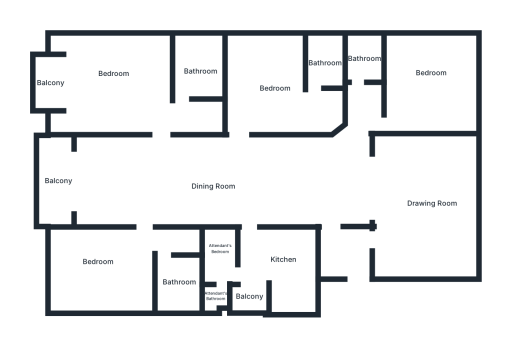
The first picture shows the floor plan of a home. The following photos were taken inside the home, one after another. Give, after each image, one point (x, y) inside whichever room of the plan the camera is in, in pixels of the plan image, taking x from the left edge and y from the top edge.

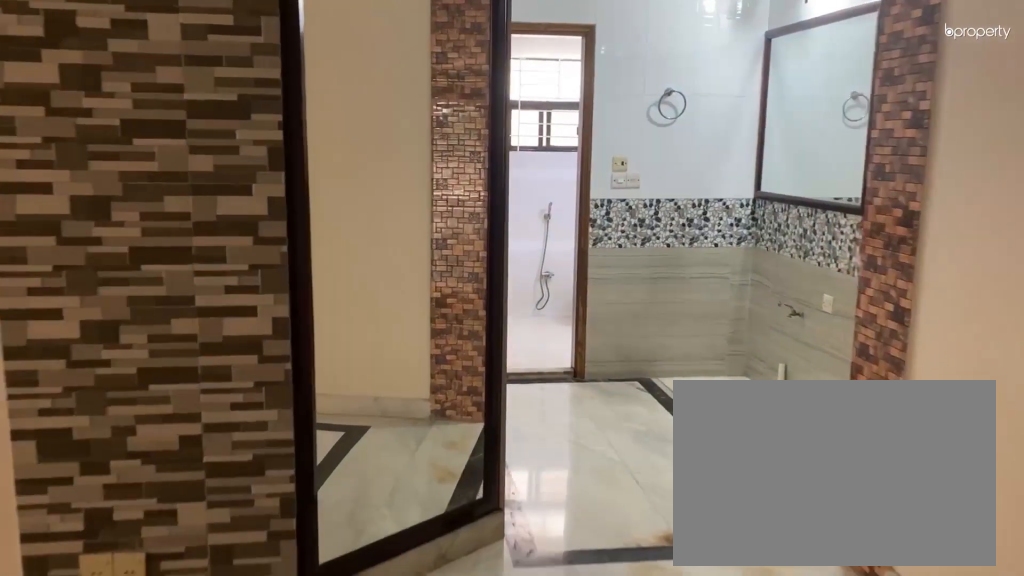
(255, 177)
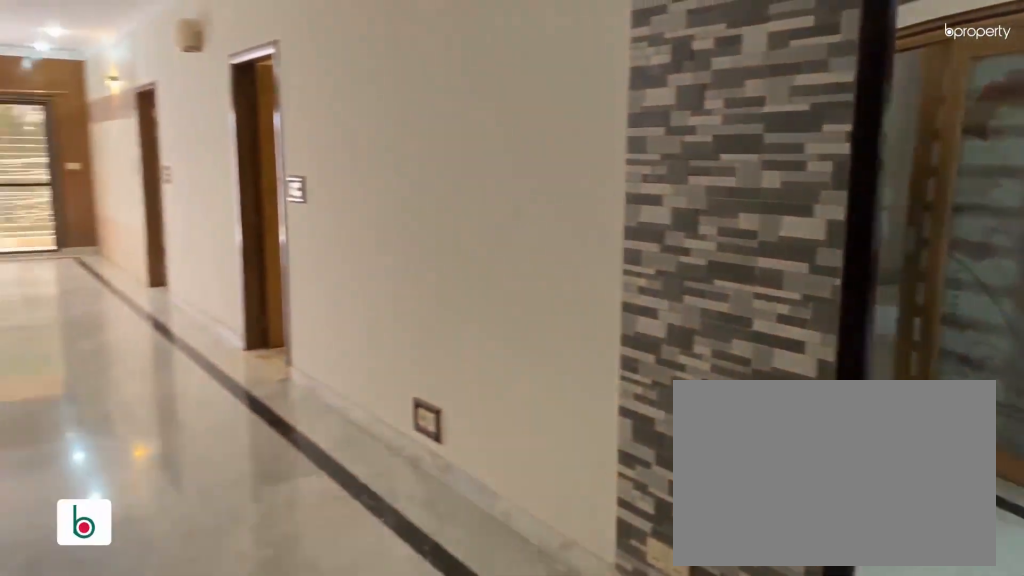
(255, 177)
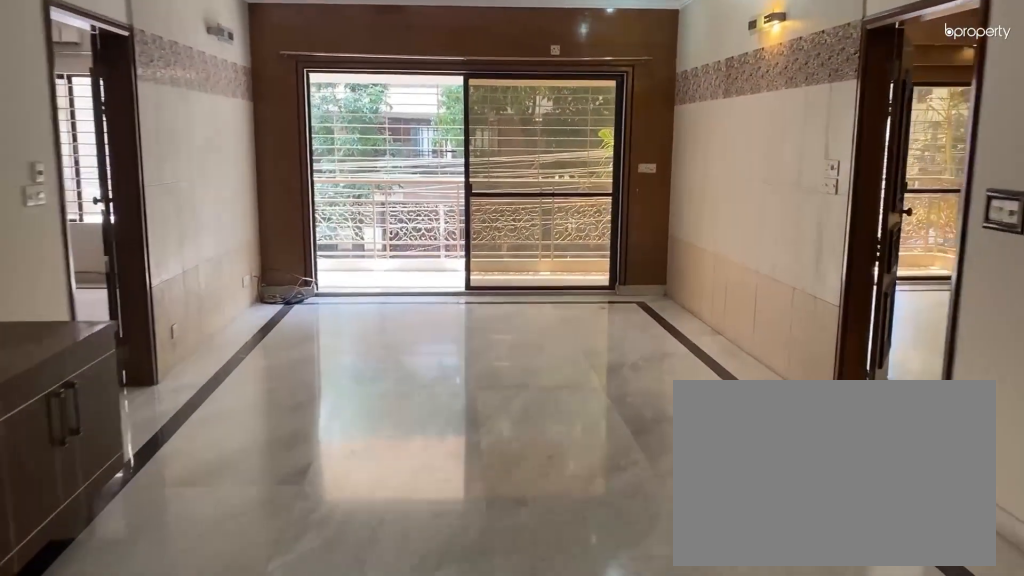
(142, 177)
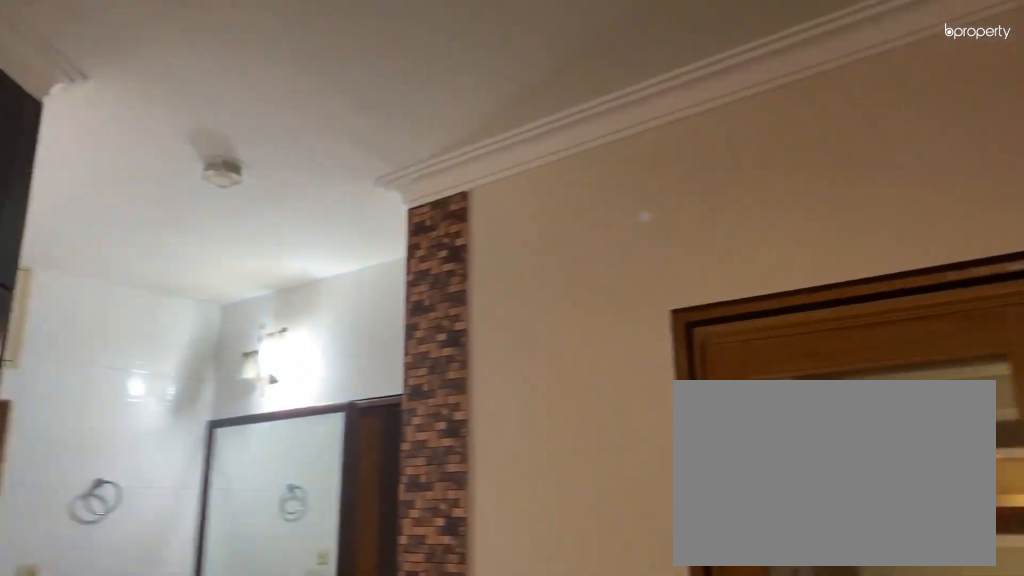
(271, 177)
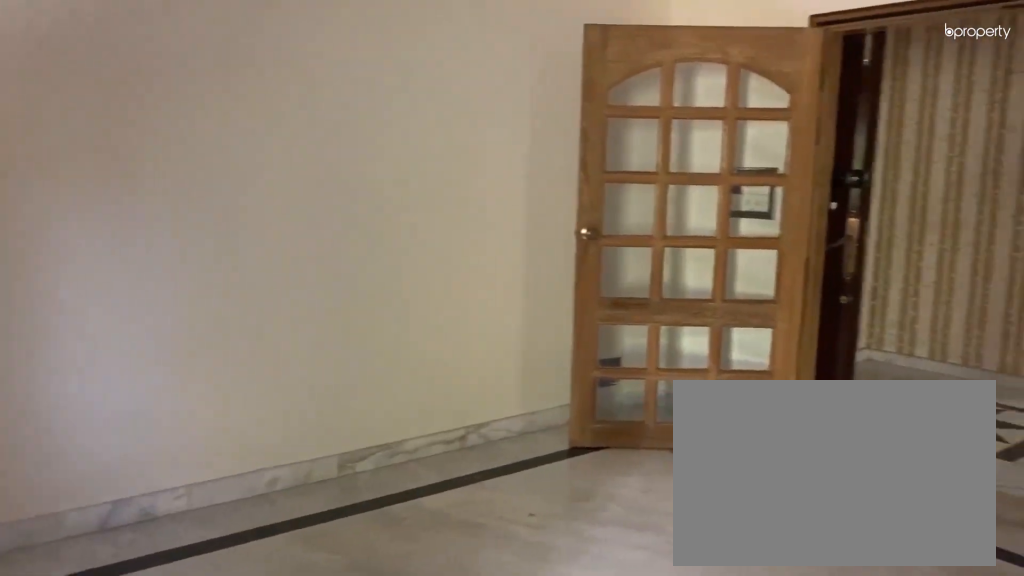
(423, 184)
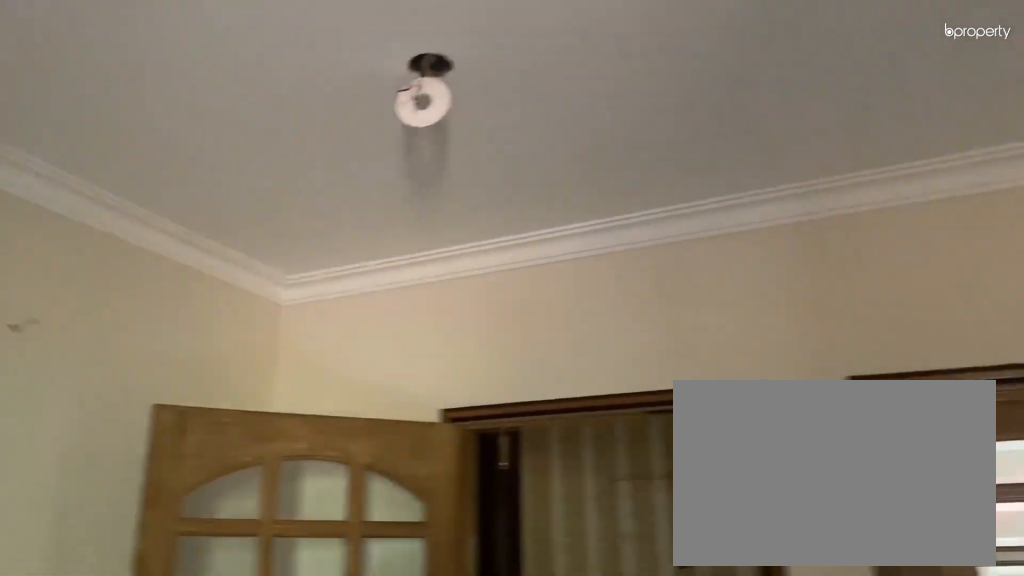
(423, 184)
